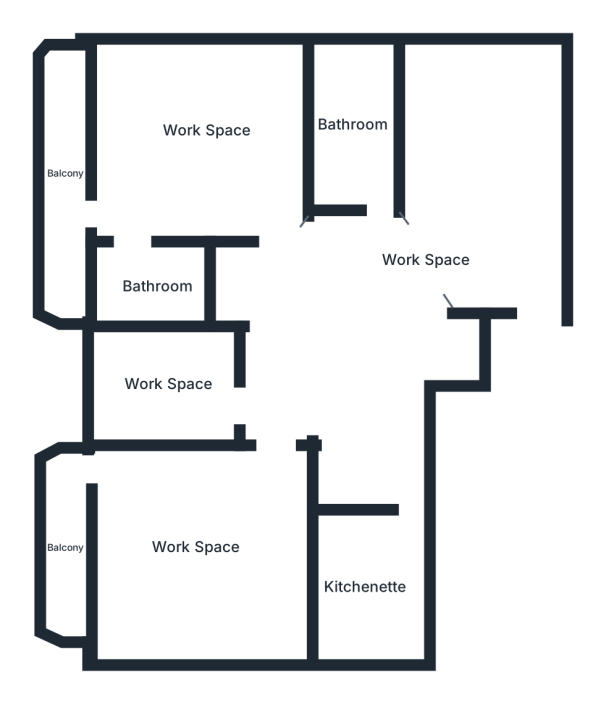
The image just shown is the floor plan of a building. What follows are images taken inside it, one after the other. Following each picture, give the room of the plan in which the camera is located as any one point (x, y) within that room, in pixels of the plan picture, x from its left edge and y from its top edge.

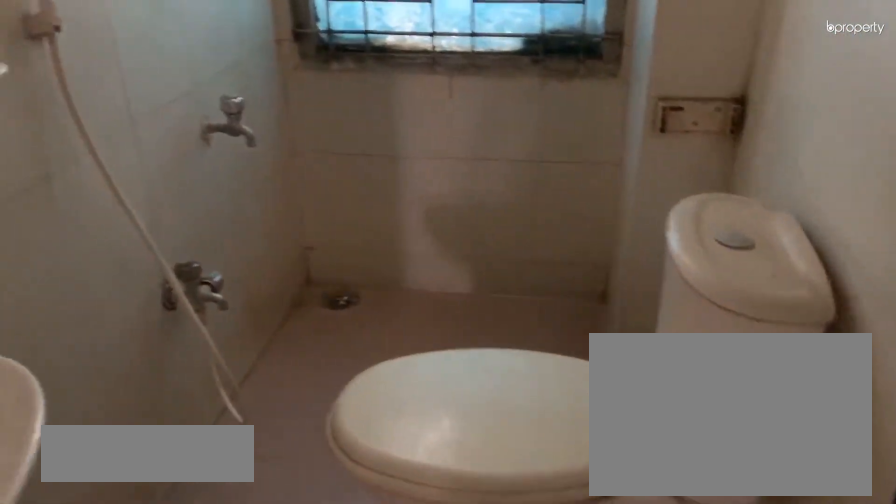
(352, 125)
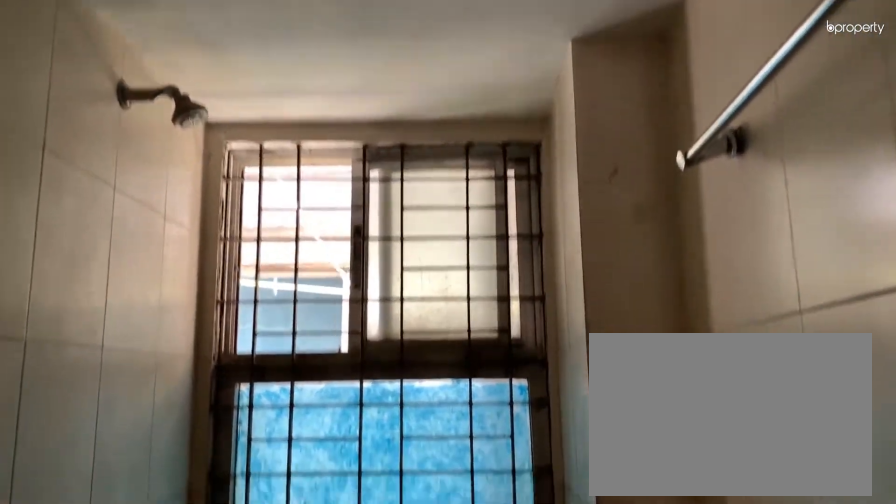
(352, 125)
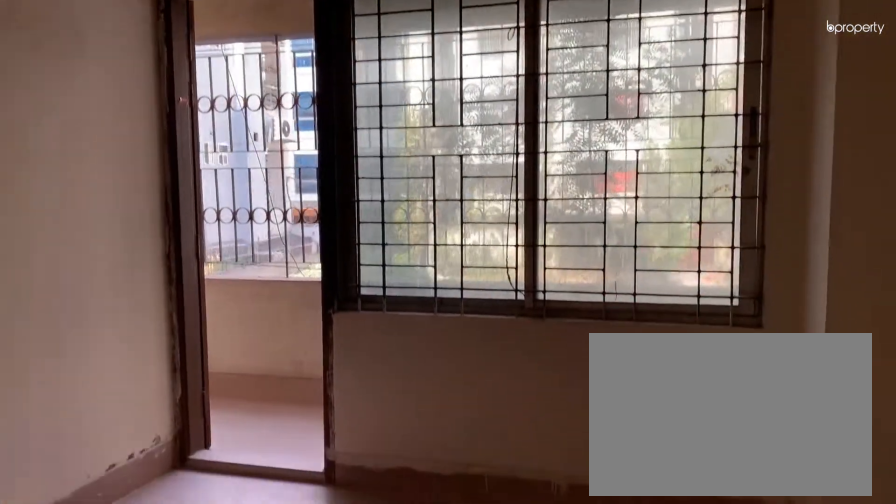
(204, 130)
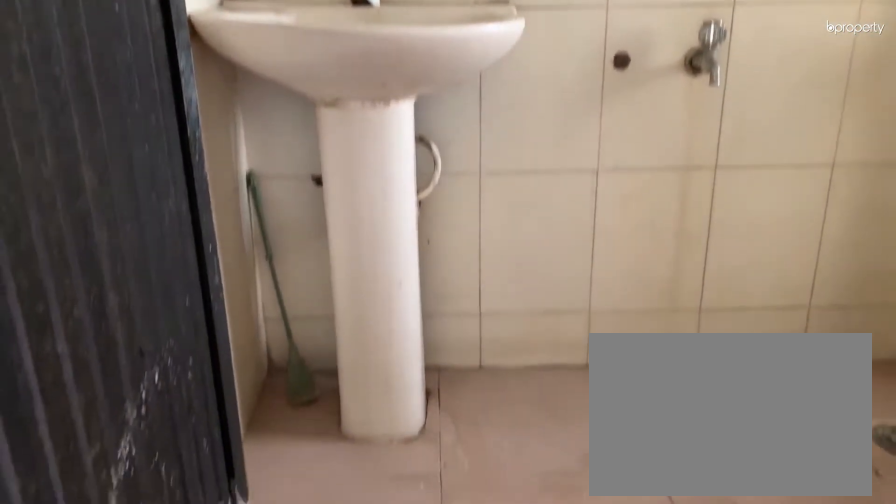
(158, 286)
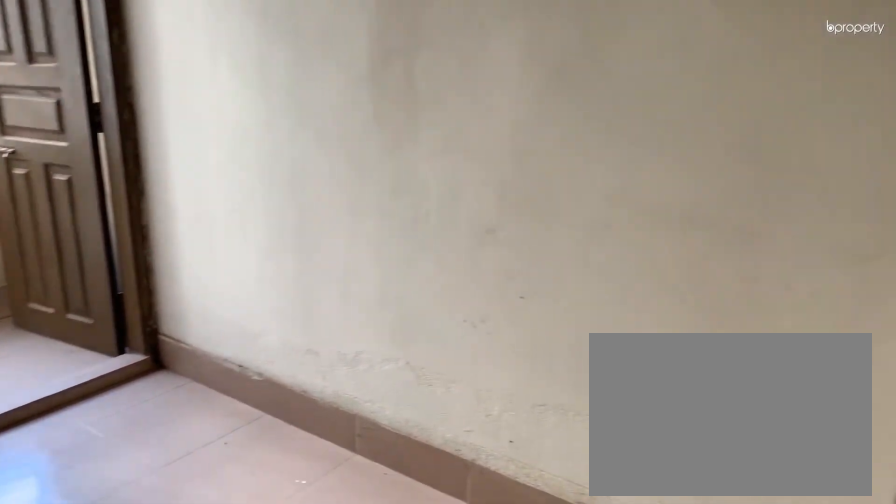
(195, 545)
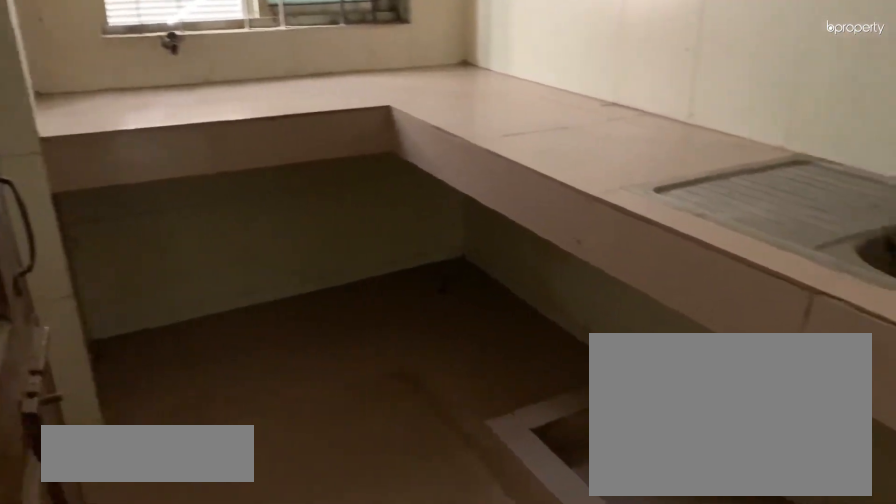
(366, 587)
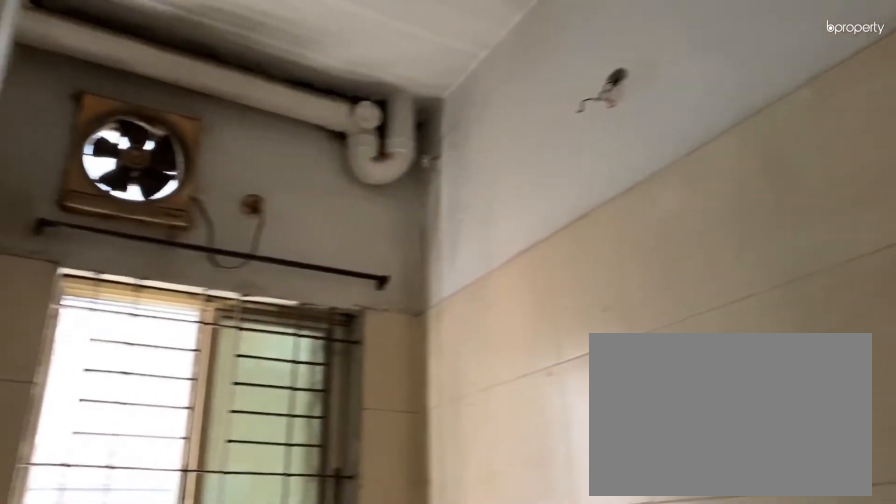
(366, 587)
